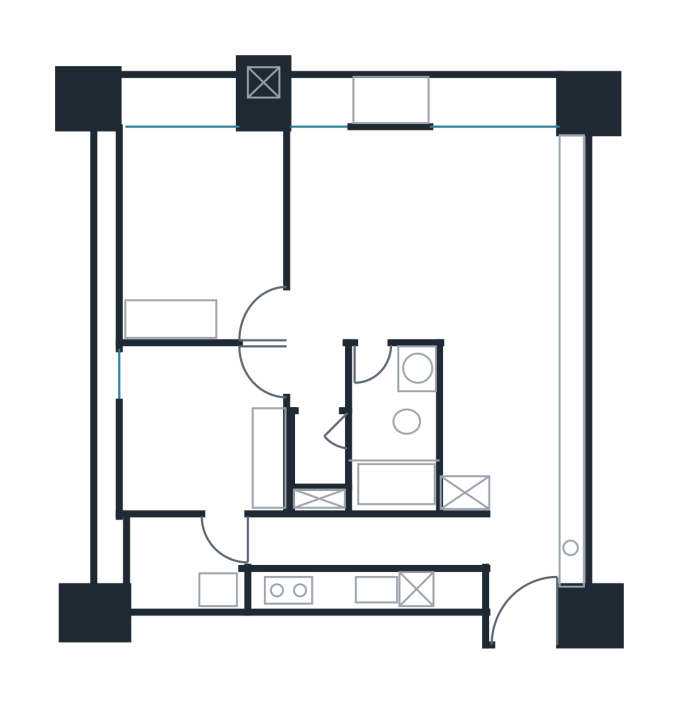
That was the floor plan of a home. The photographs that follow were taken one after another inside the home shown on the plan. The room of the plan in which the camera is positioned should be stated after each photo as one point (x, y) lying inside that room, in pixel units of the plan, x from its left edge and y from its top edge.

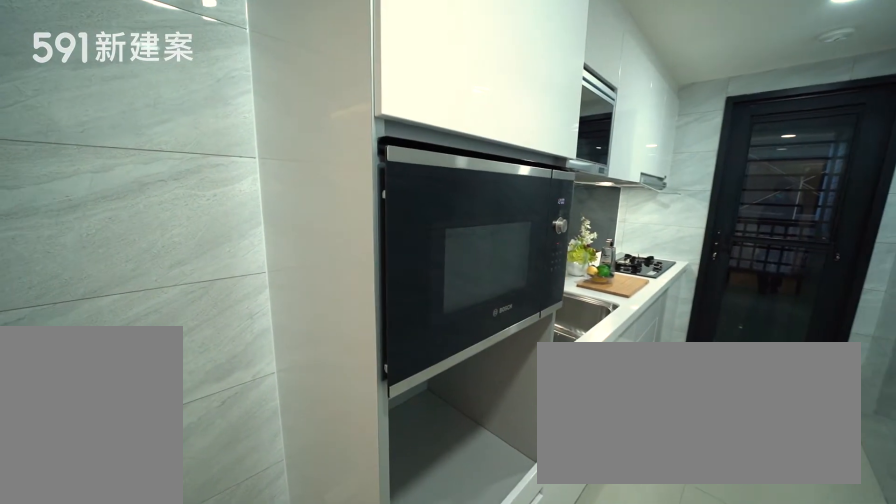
(360, 556)
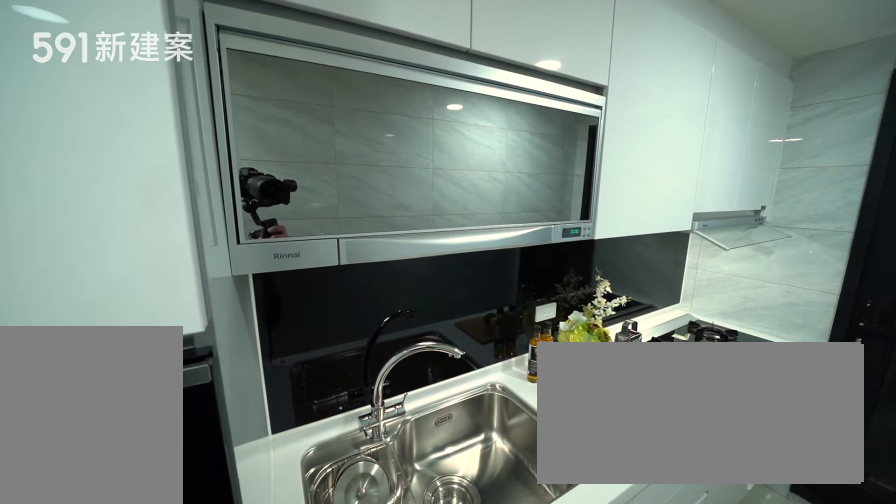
(360, 556)
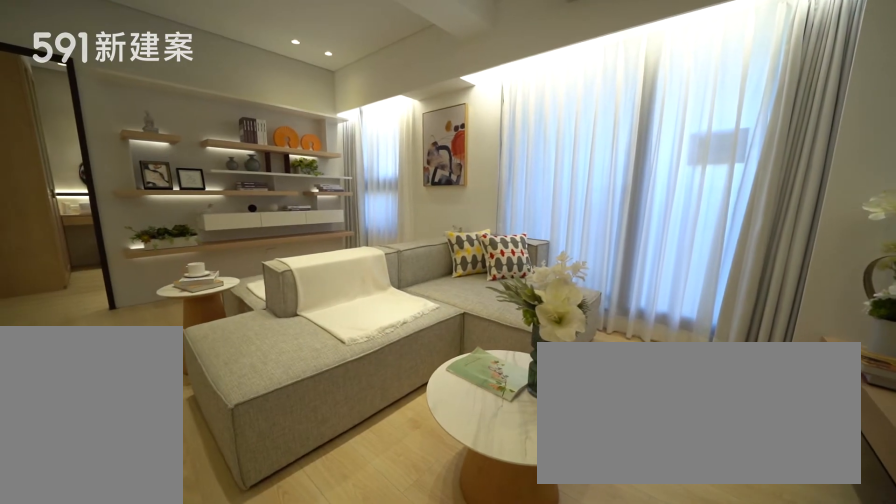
(493, 205)
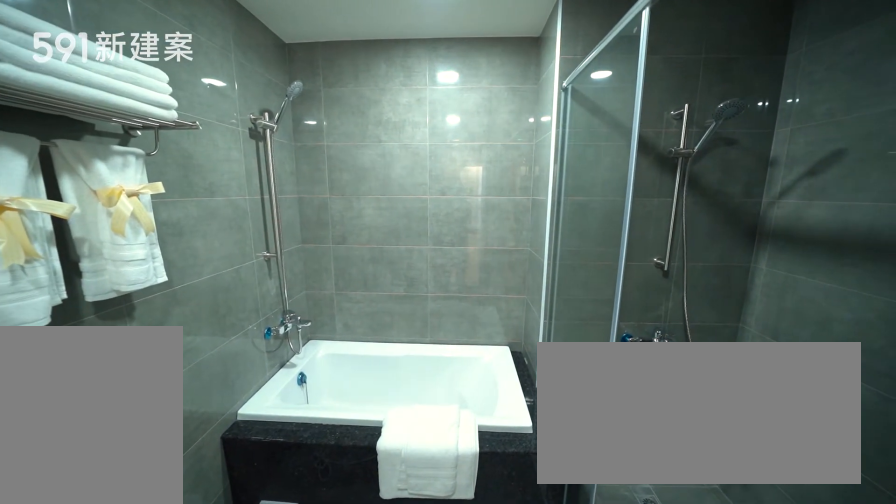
(389, 429)
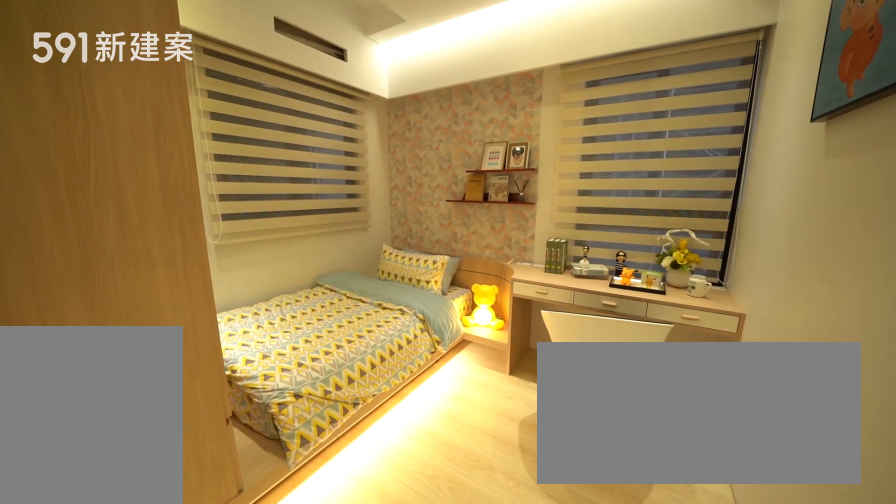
(206, 429)
